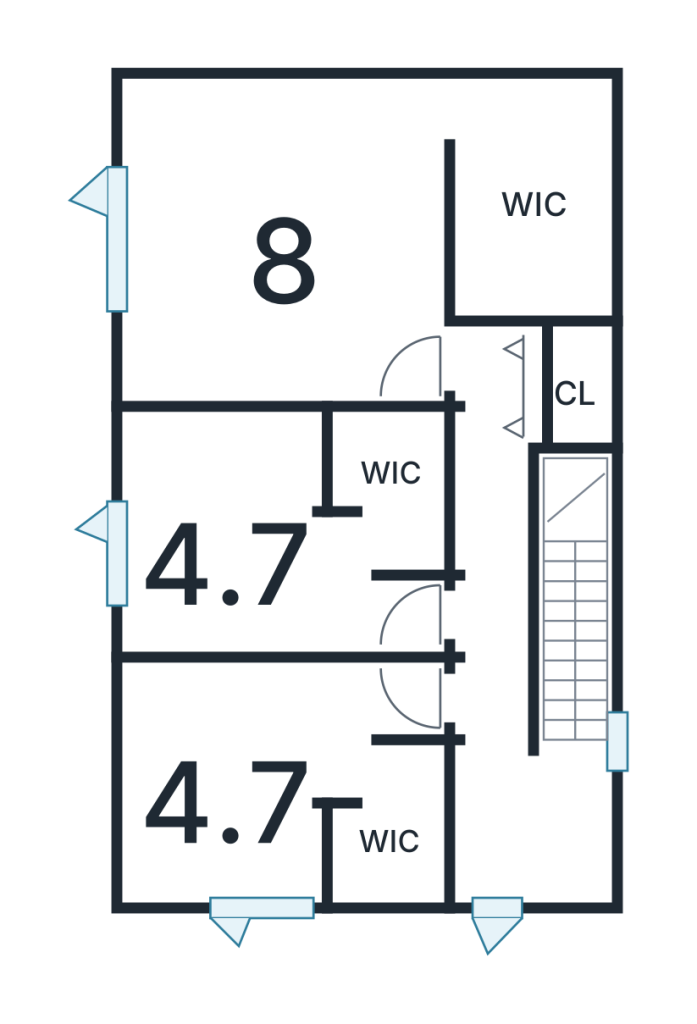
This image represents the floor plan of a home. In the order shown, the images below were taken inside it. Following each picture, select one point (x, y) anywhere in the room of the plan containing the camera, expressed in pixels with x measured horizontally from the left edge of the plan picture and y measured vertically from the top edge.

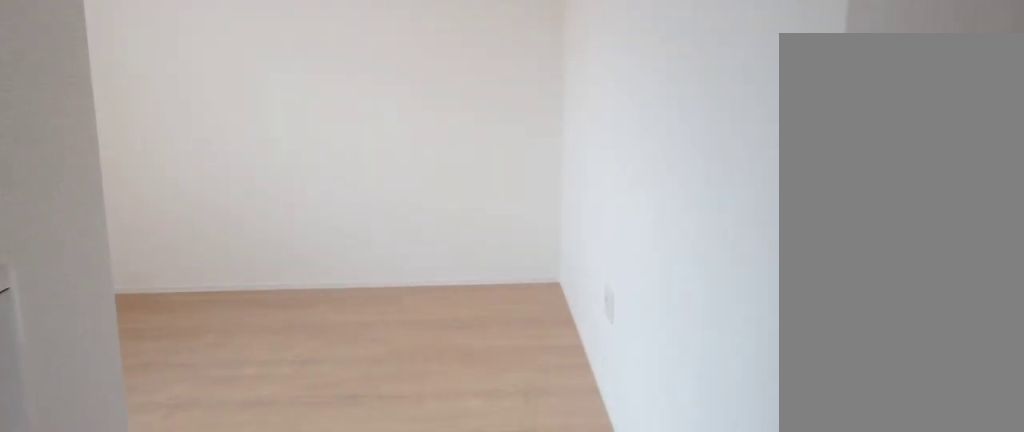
(268, 802)
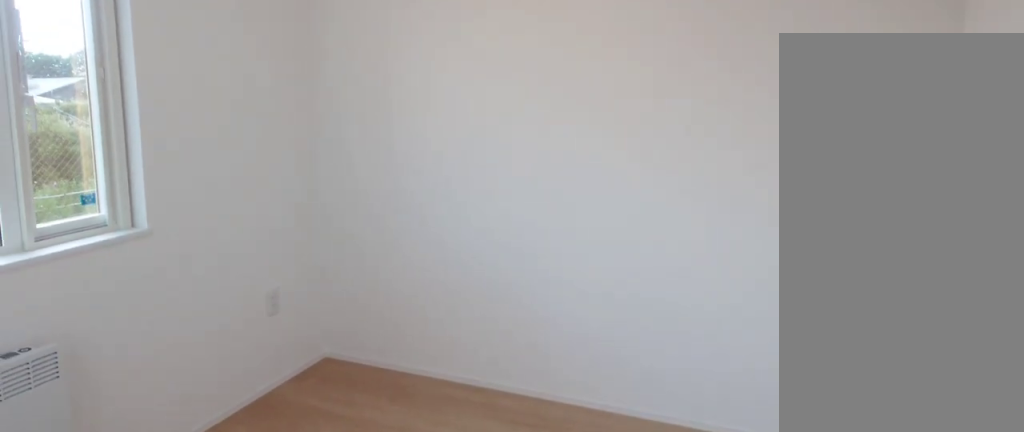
(268, 802)
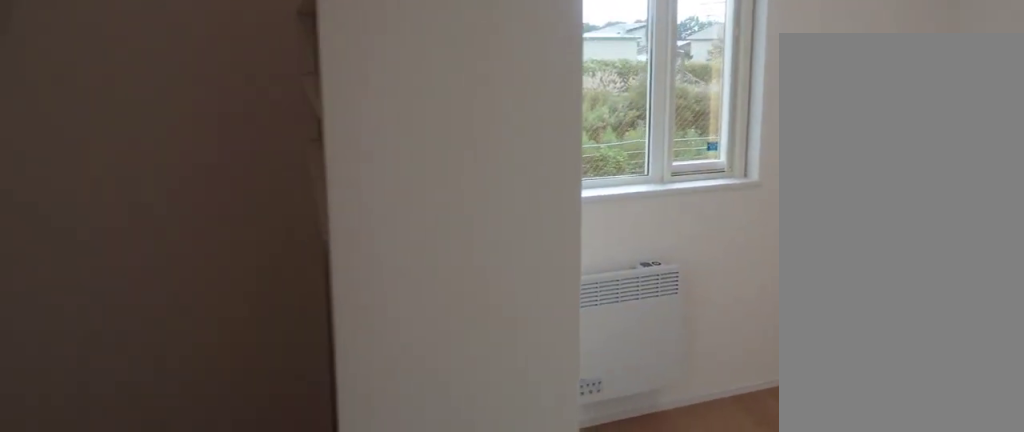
(268, 802)
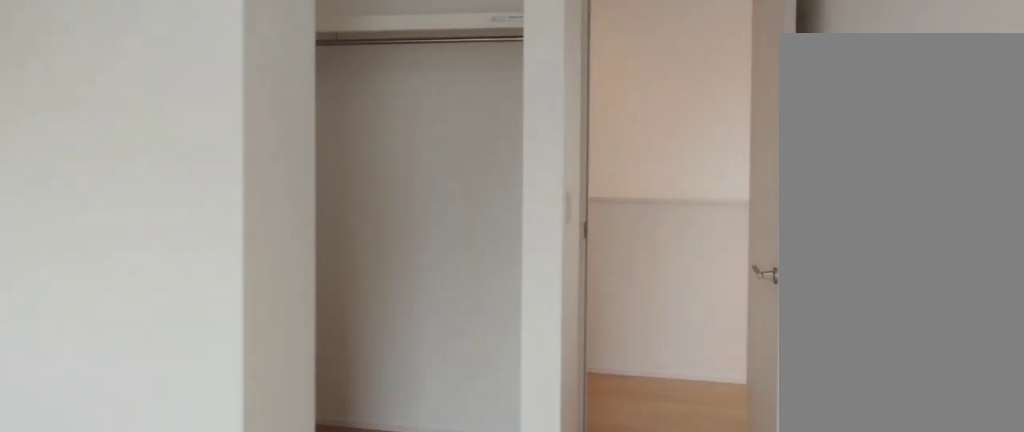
(258, 563)
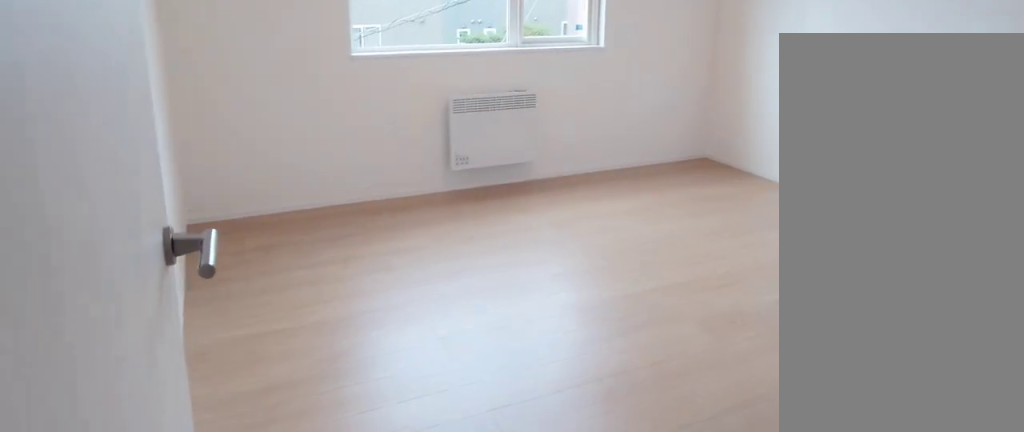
(260, 273)
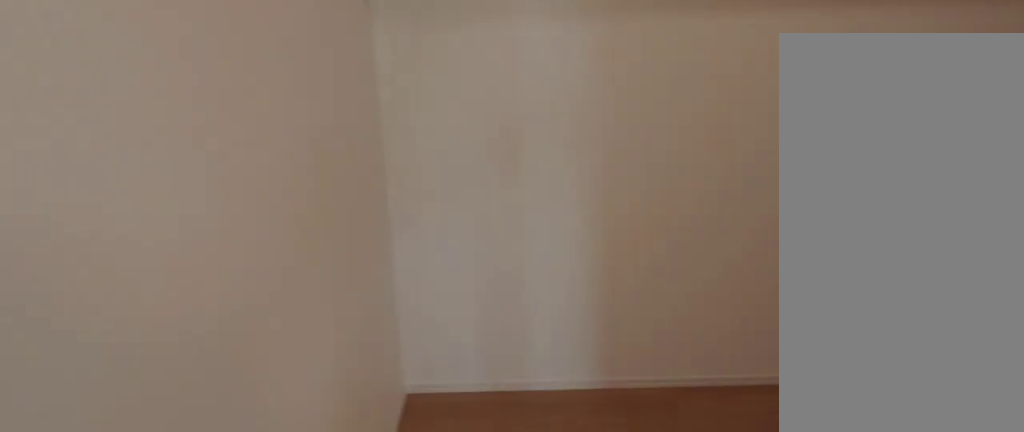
(522, 213)
